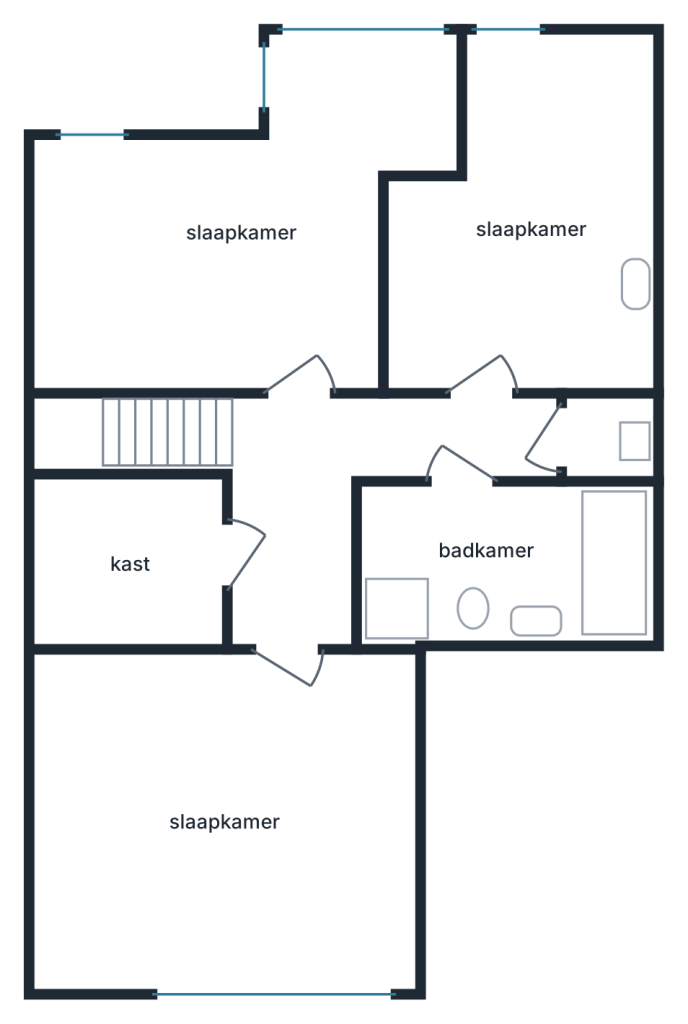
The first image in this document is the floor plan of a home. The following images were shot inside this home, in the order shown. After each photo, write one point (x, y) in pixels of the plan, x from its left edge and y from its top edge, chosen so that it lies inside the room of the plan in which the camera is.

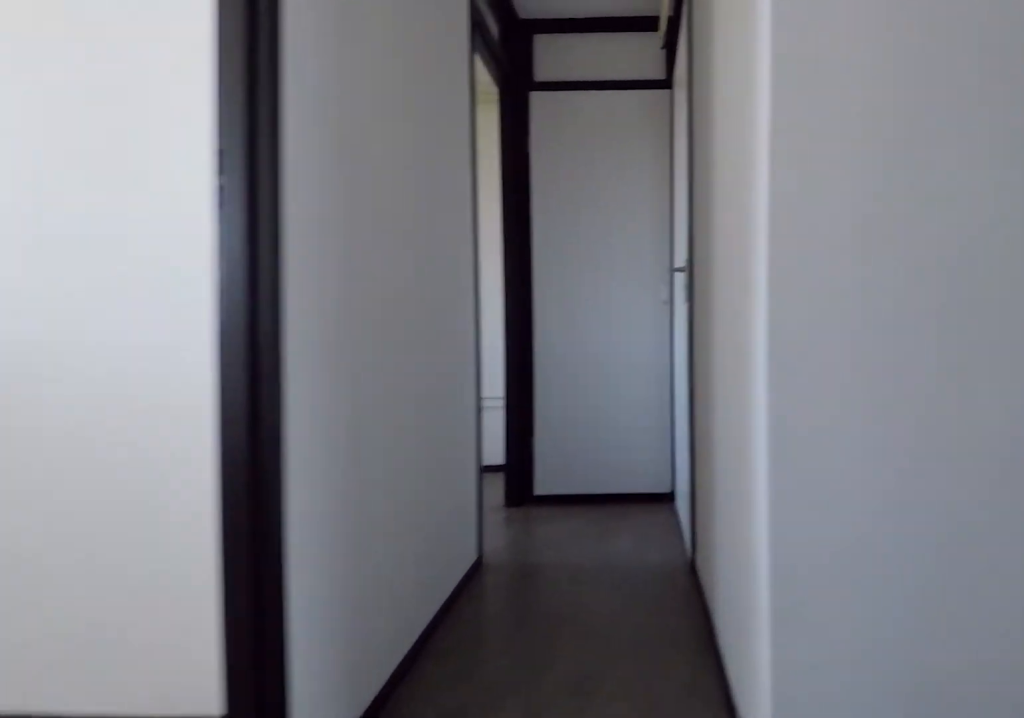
(291, 595)
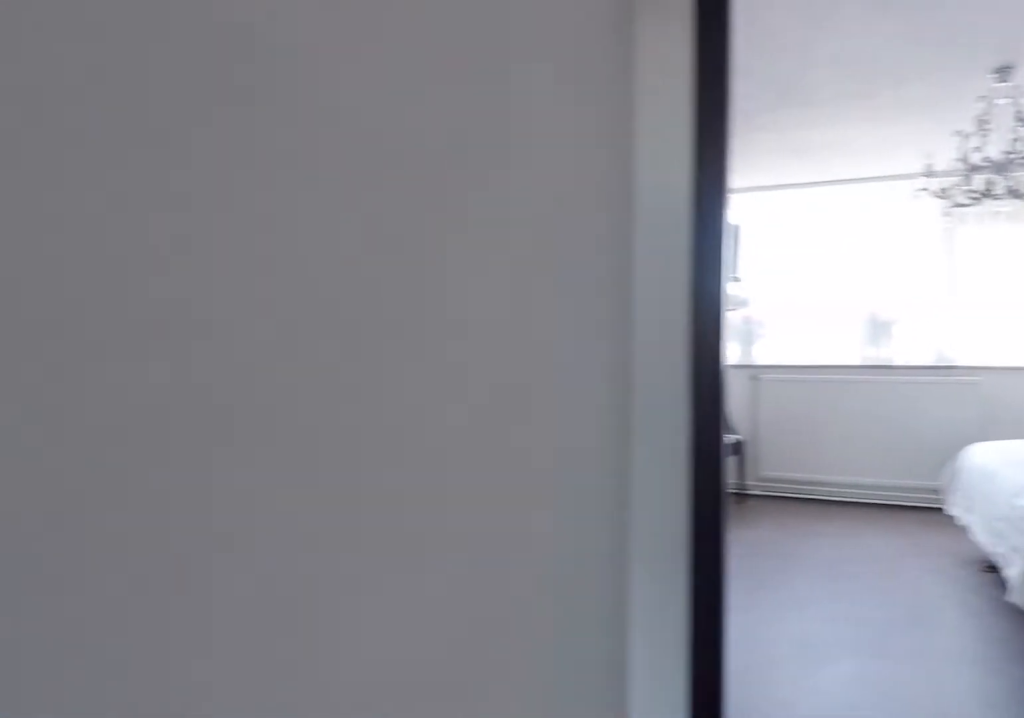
(291, 595)
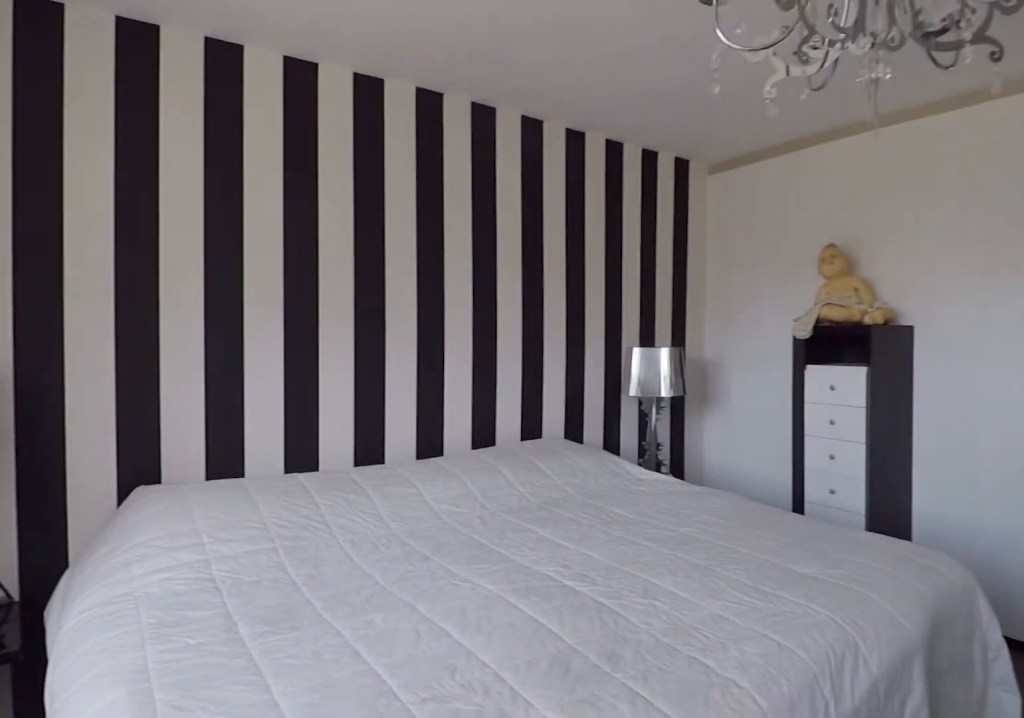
(222, 823)
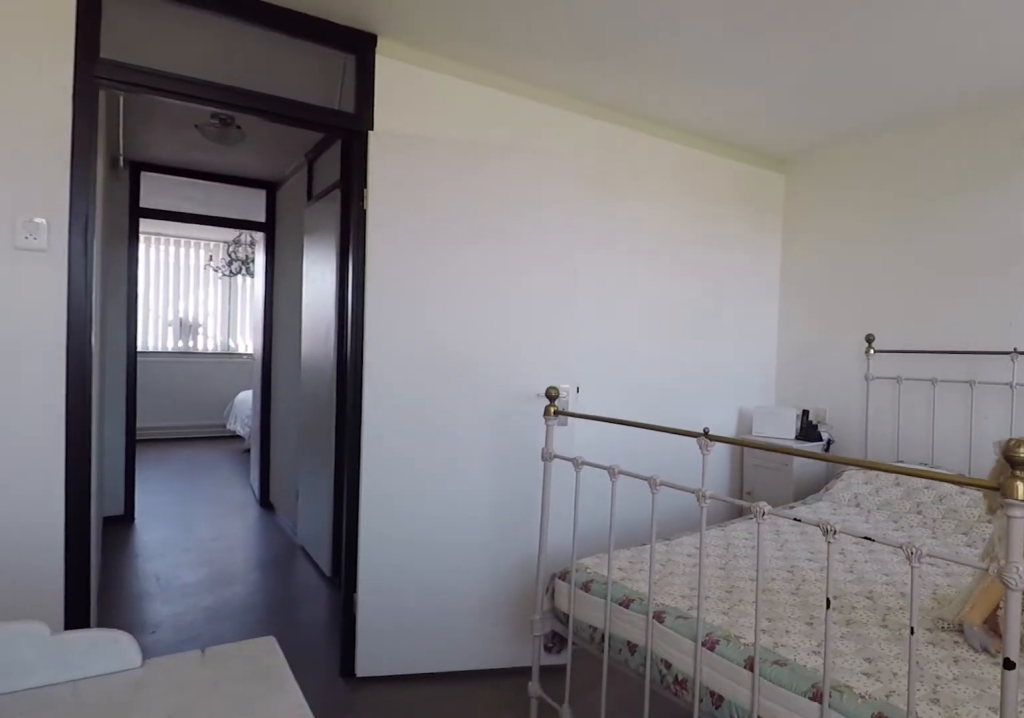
(138, 270)
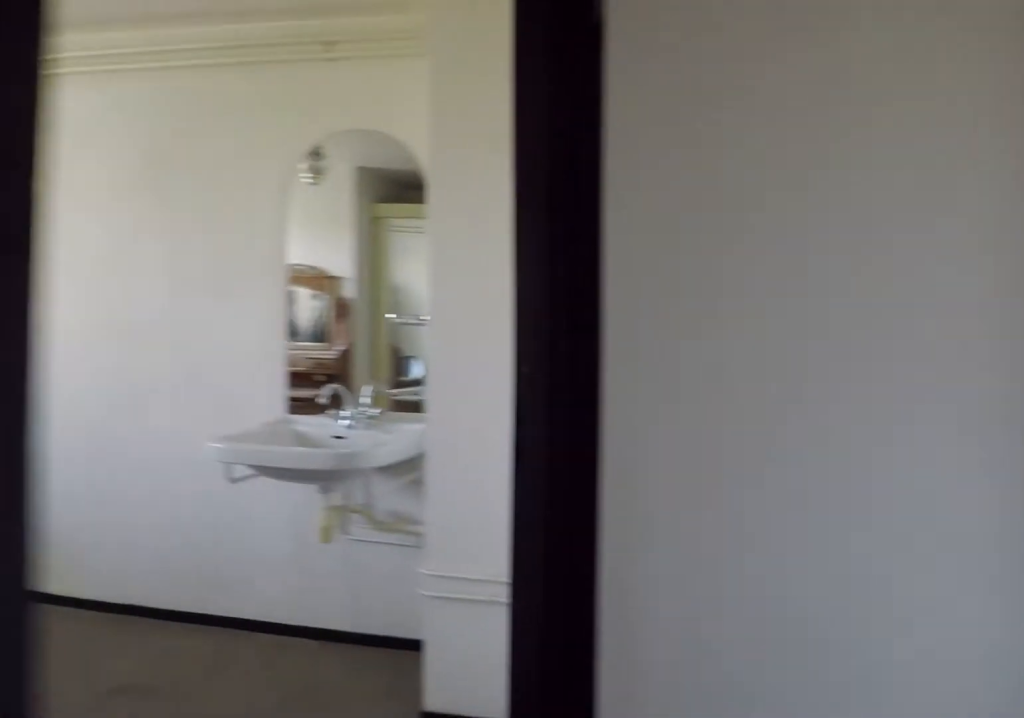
(291, 596)
